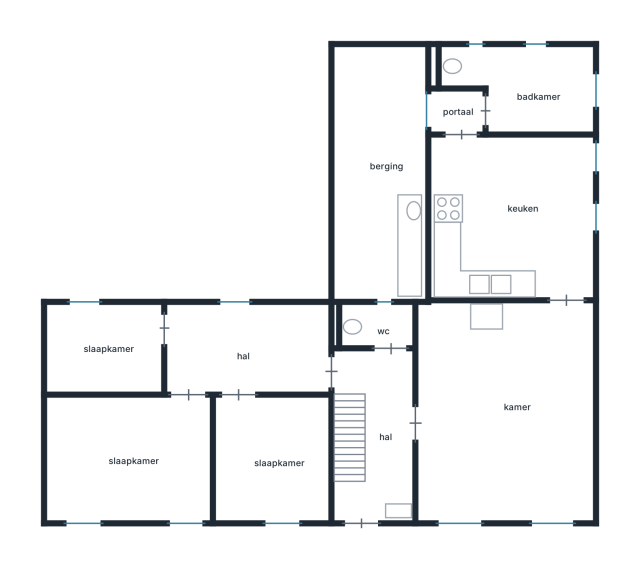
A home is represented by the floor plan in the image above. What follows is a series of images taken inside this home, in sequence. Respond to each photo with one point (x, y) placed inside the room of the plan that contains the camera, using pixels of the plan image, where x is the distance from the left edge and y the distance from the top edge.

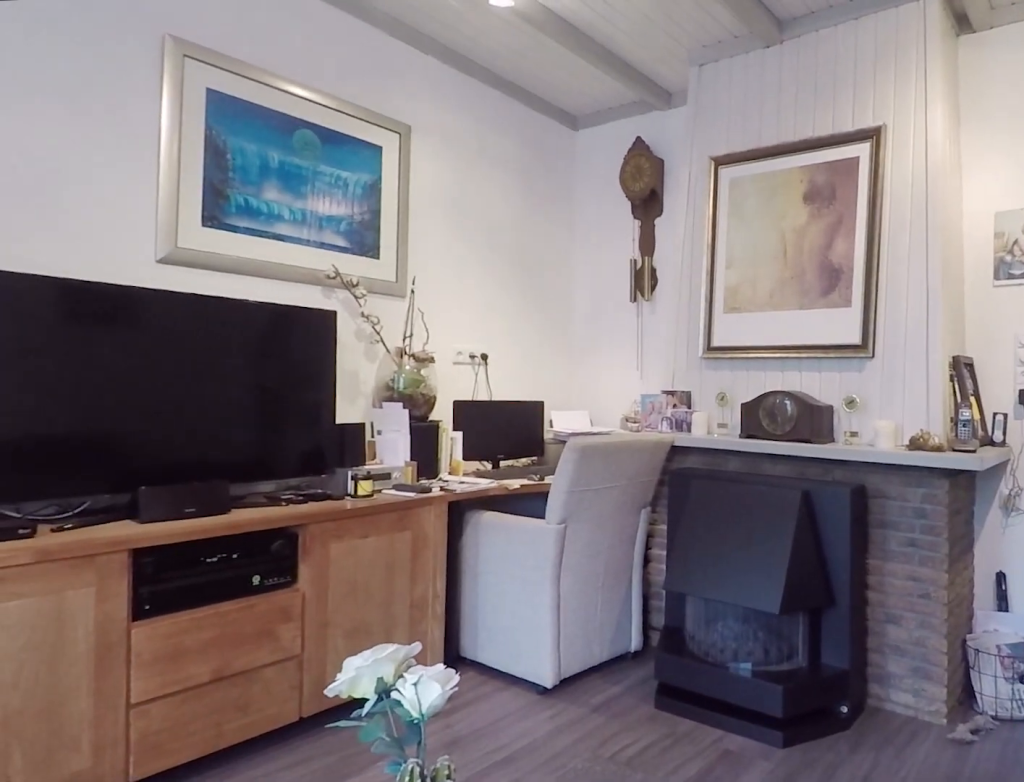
(504, 415)
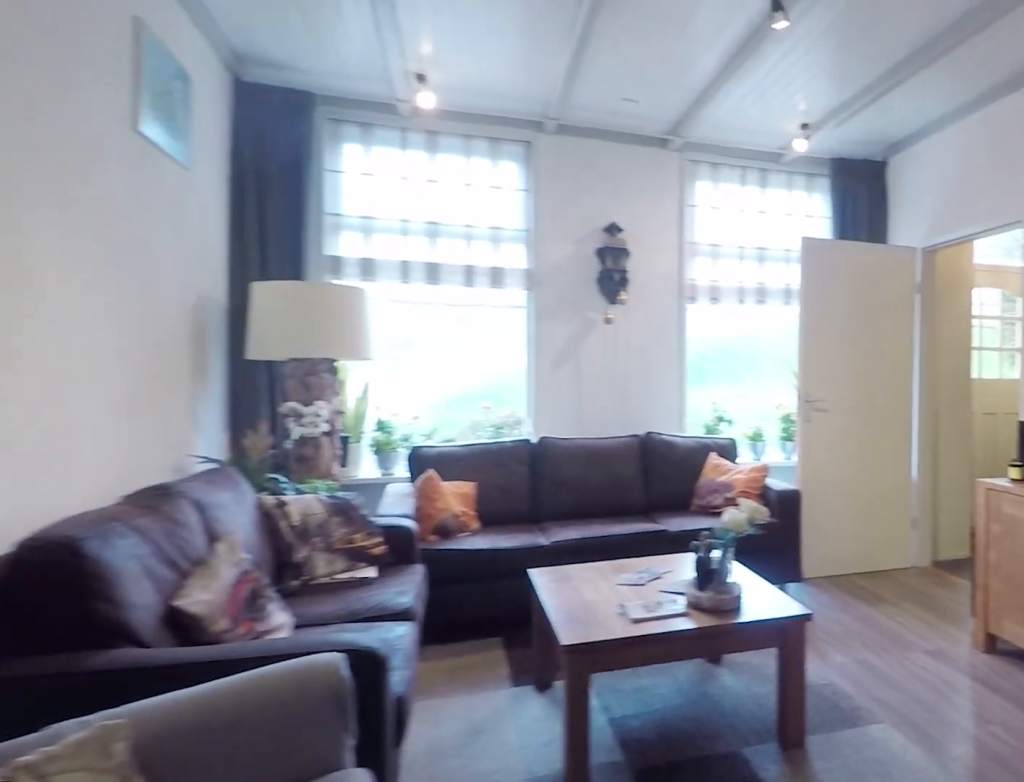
(504, 415)
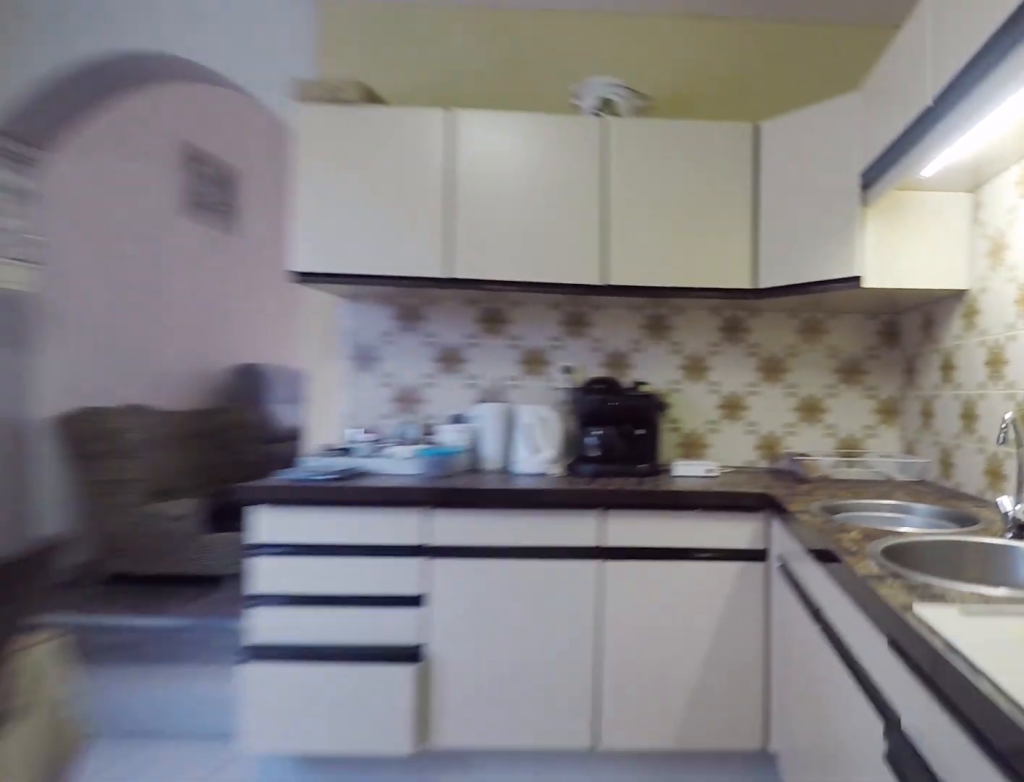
(510, 219)
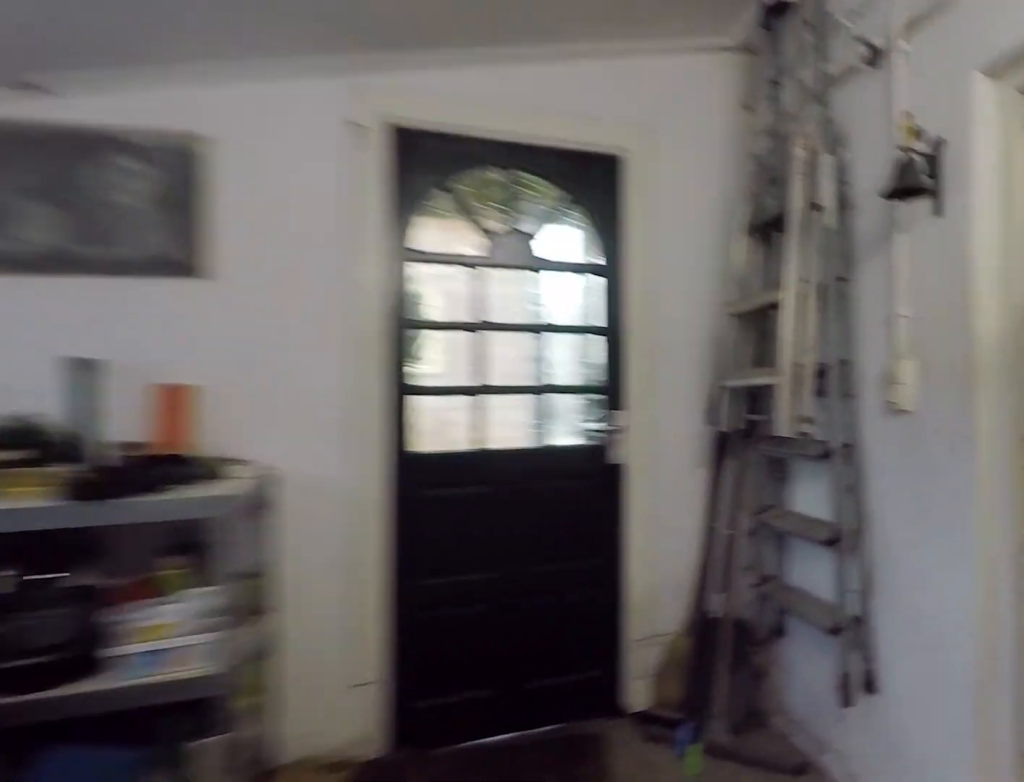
(410, 245)
